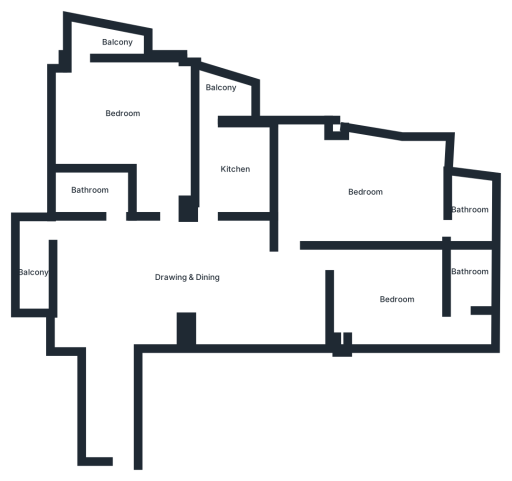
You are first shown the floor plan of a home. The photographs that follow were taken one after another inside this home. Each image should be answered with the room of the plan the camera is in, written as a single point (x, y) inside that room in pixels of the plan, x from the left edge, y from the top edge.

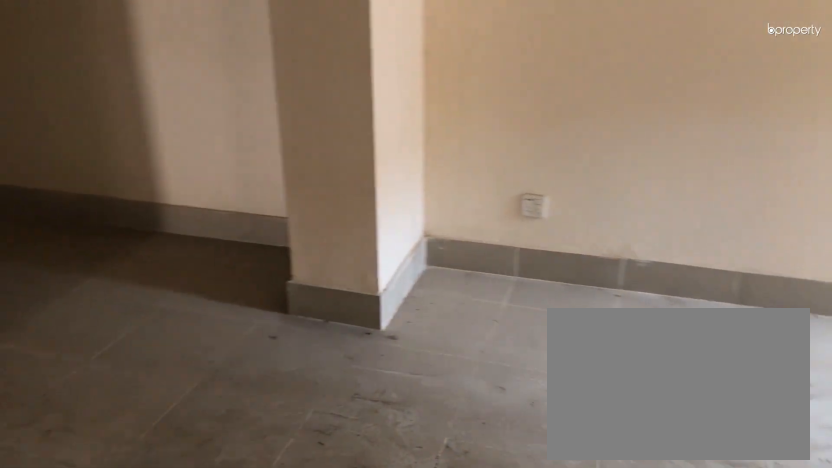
(188, 270)
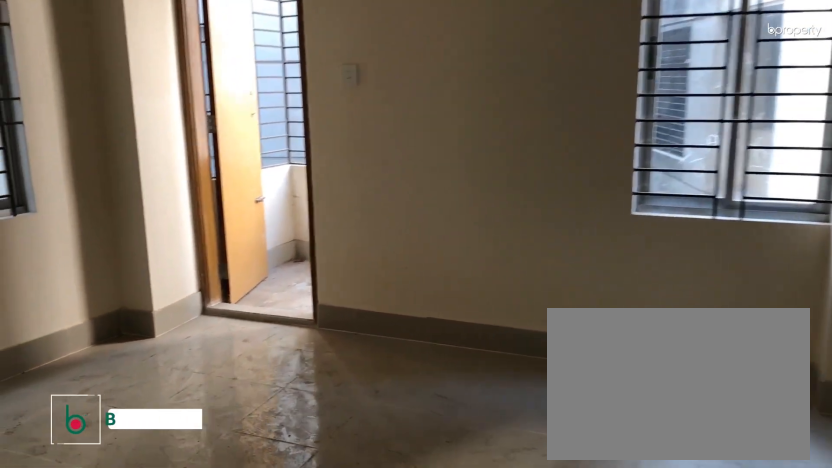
(126, 115)
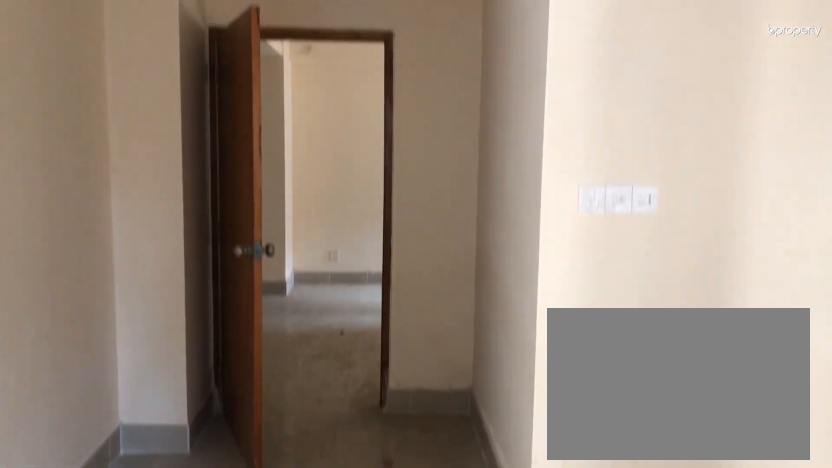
(126, 115)
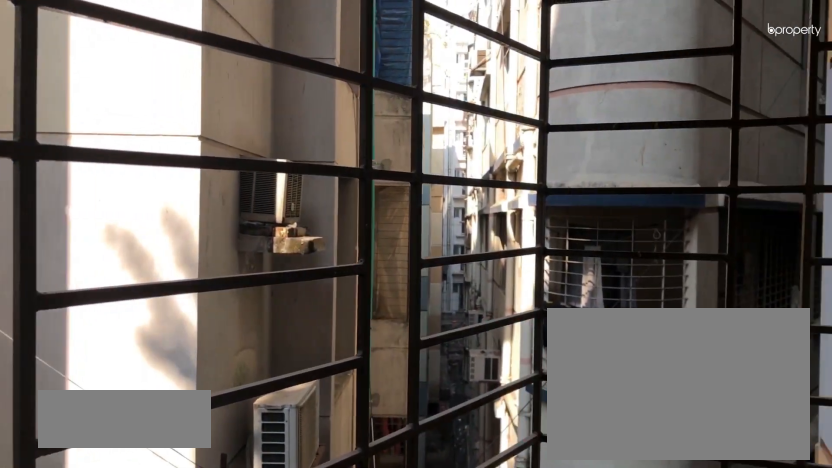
(100, 40)
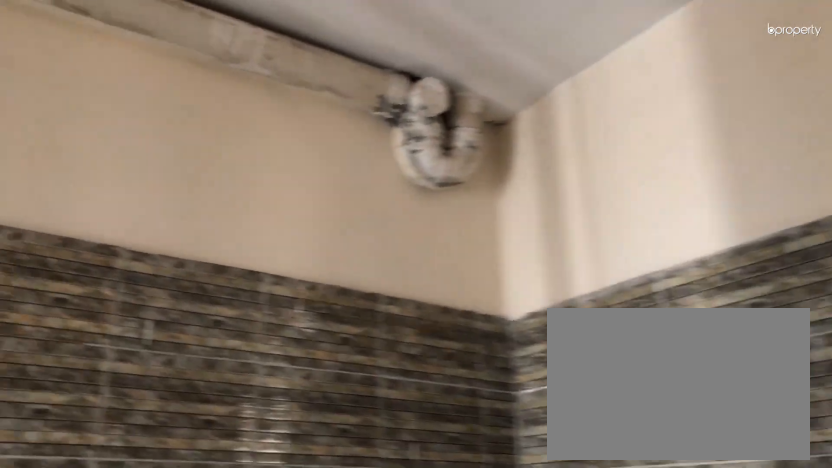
(235, 167)
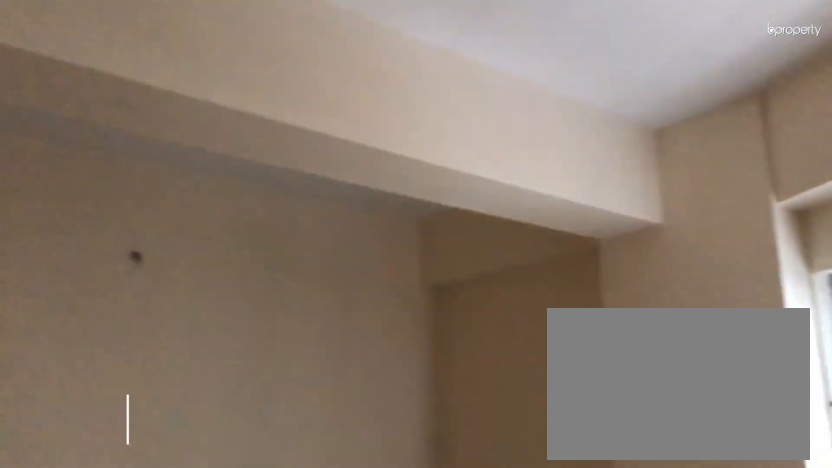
(359, 195)
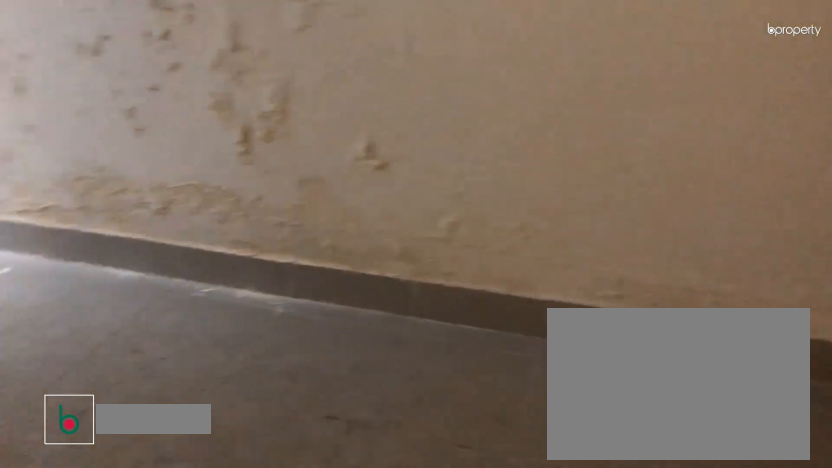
(397, 302)
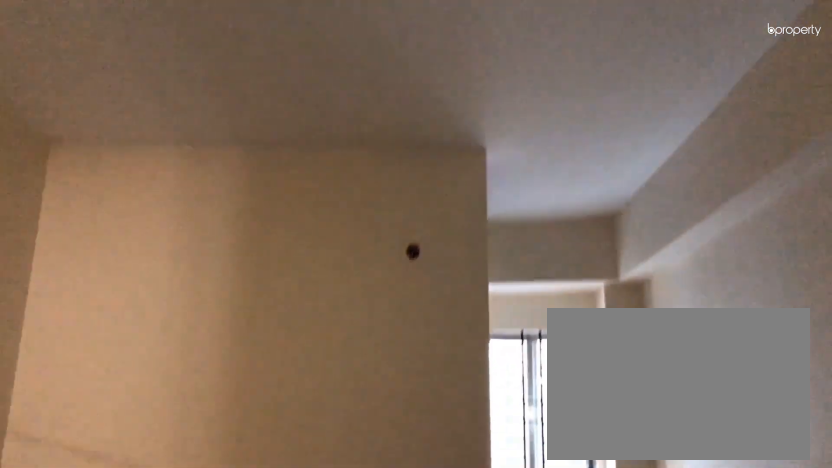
(397, 302)
